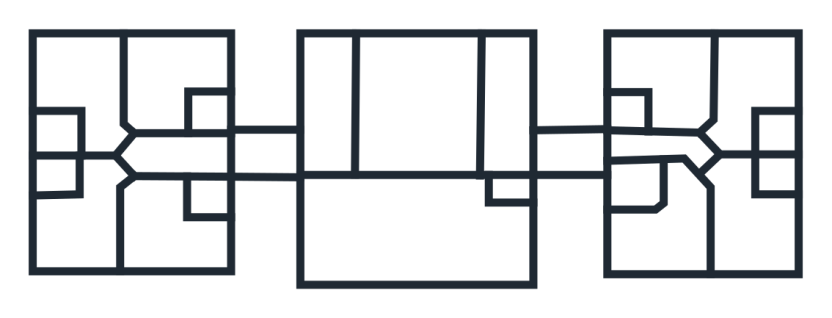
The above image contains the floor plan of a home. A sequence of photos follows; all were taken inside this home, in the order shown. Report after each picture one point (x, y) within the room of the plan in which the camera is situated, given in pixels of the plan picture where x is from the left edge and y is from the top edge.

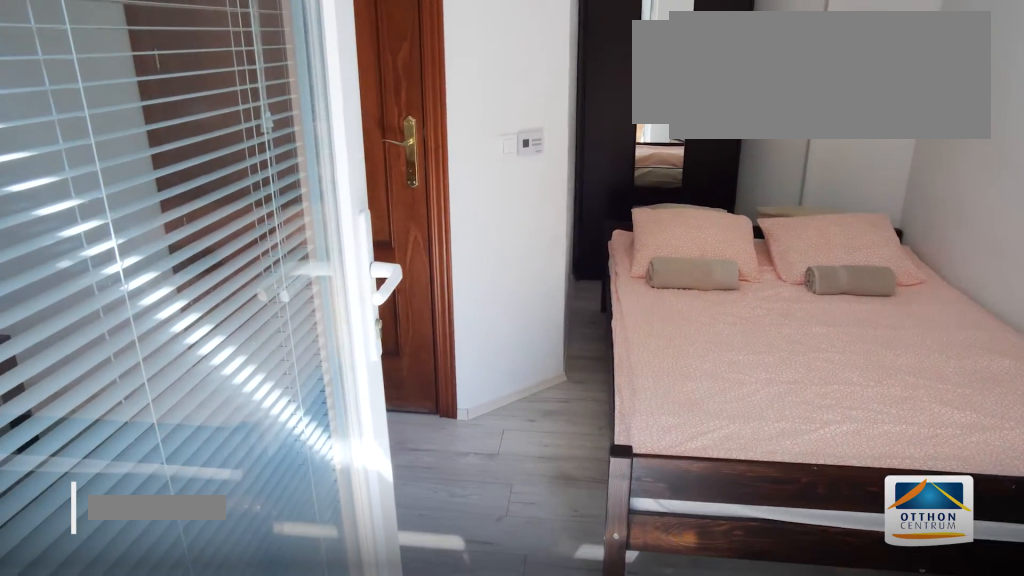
(660, 239)
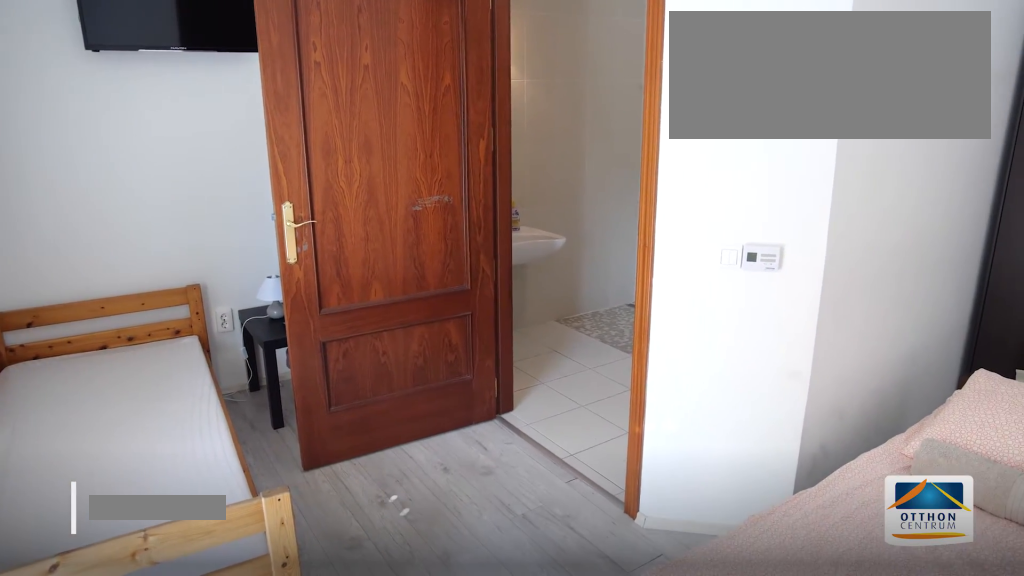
(661, 239)
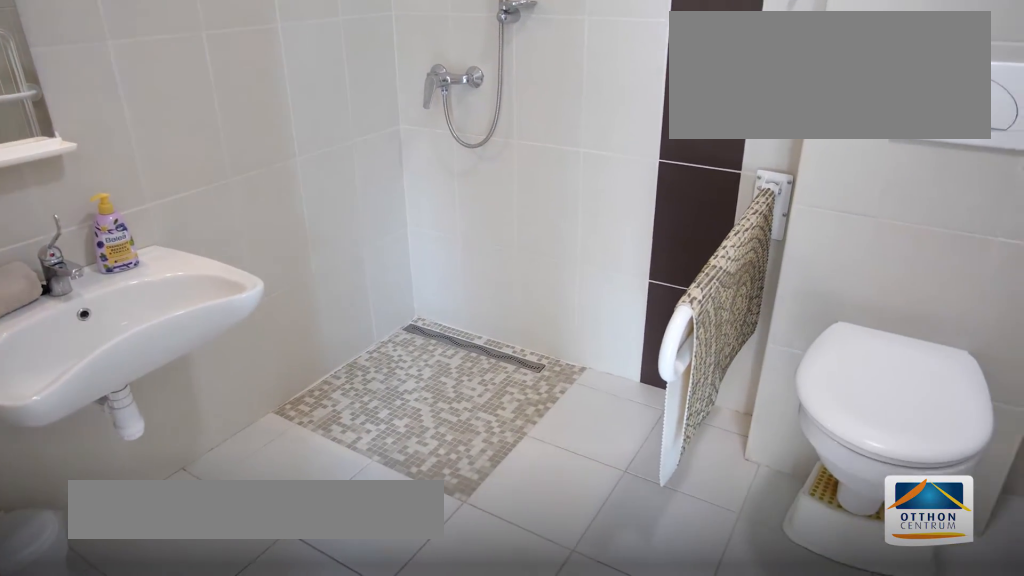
(635, 183)
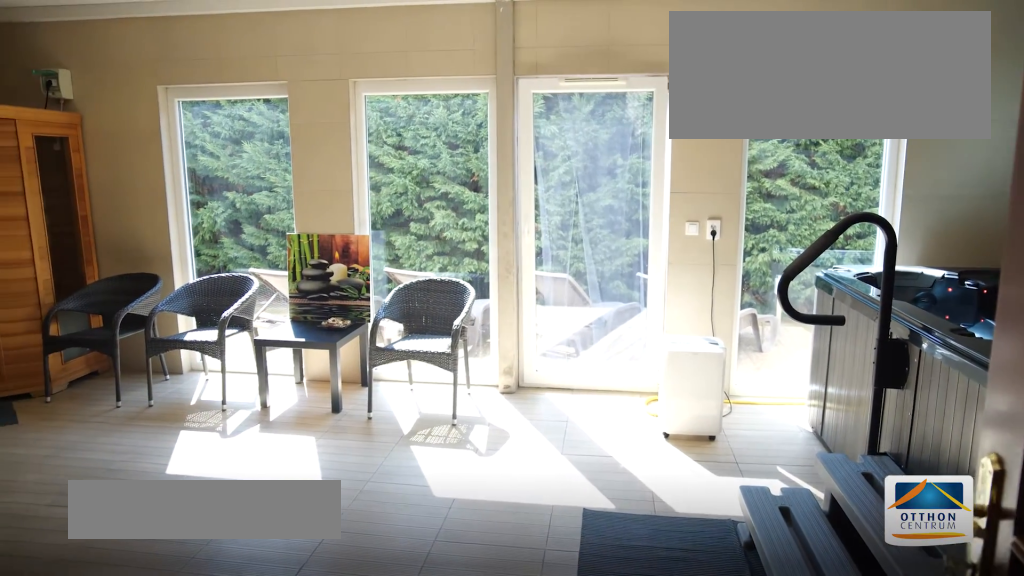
(411, 231)
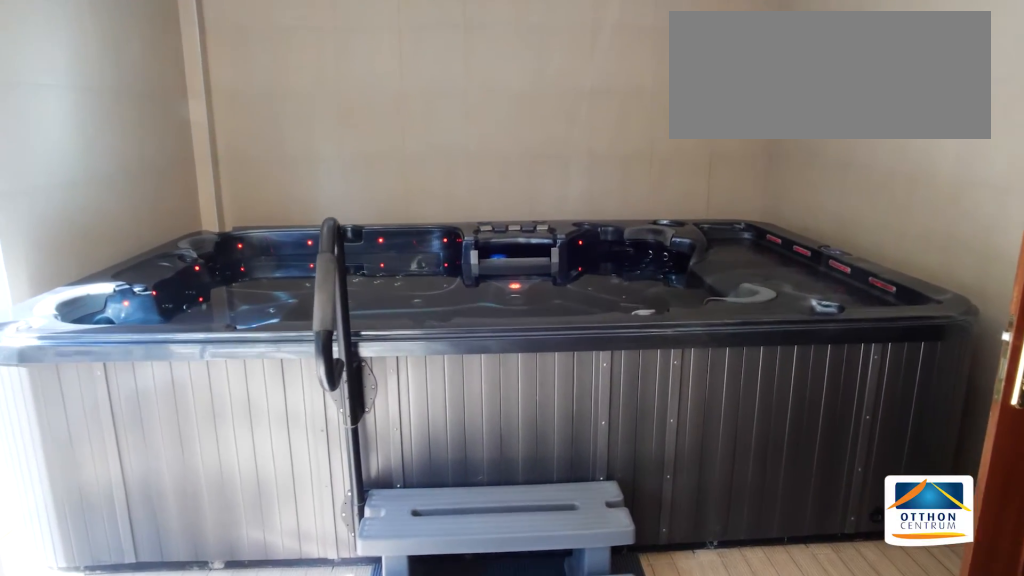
(411, 231)
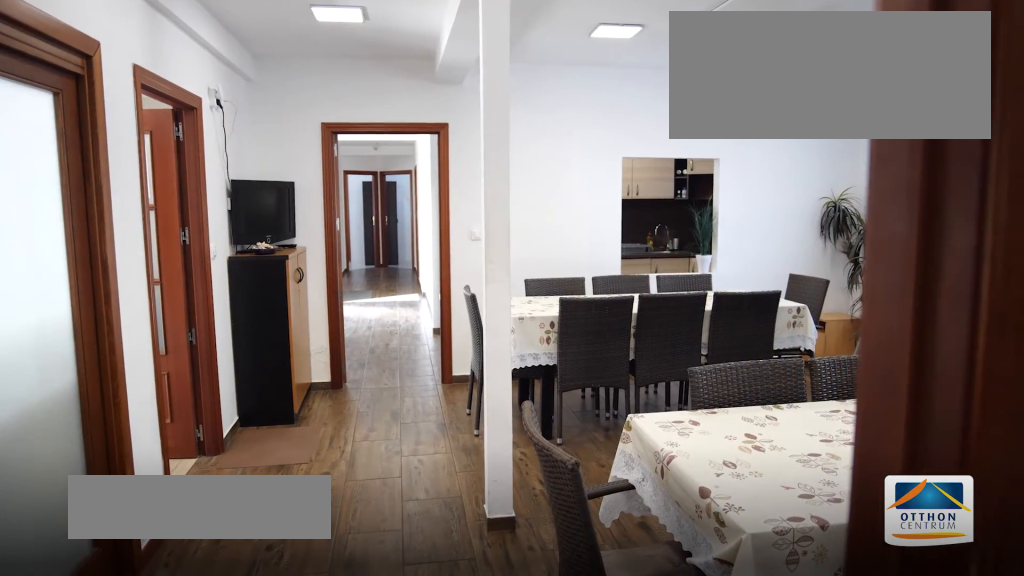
(490, 113)
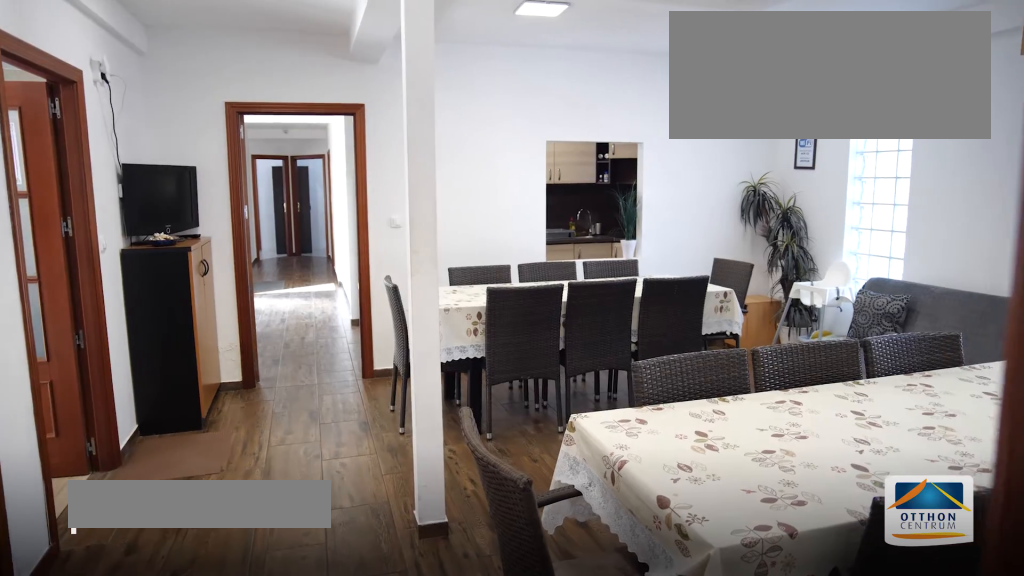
(468, 113)
